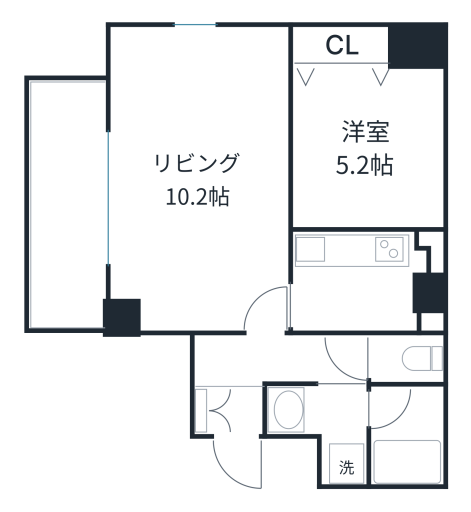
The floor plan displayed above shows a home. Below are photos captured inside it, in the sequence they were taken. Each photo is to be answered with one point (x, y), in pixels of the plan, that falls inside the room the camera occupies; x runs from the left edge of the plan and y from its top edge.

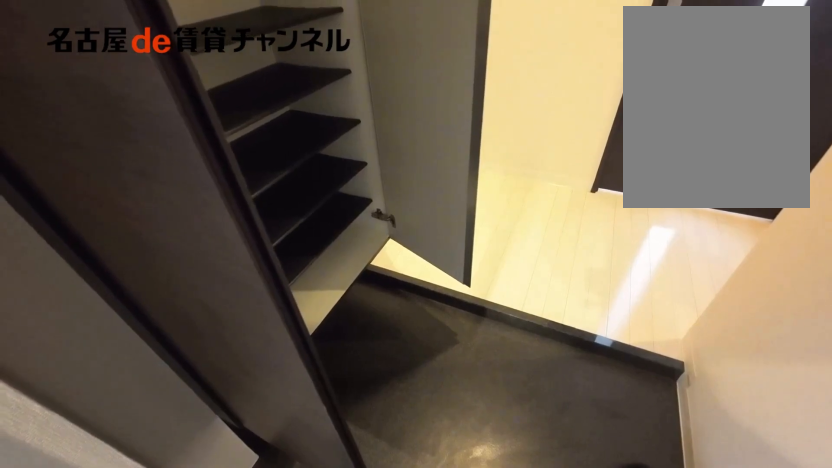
(224, 410)
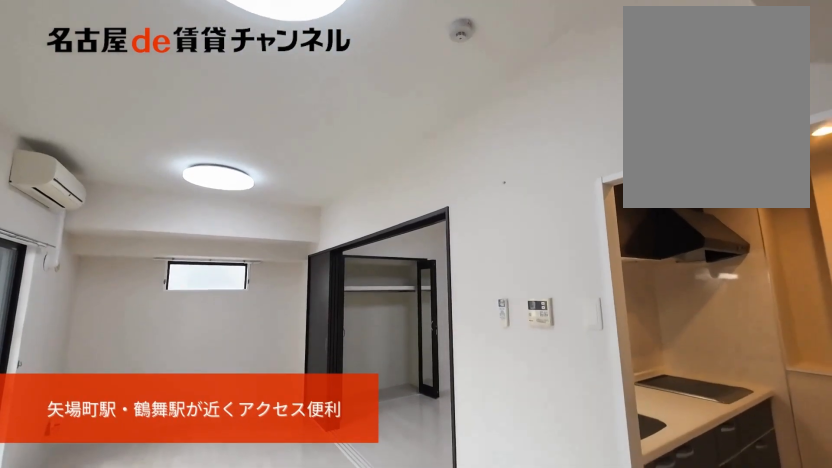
(200, 180)
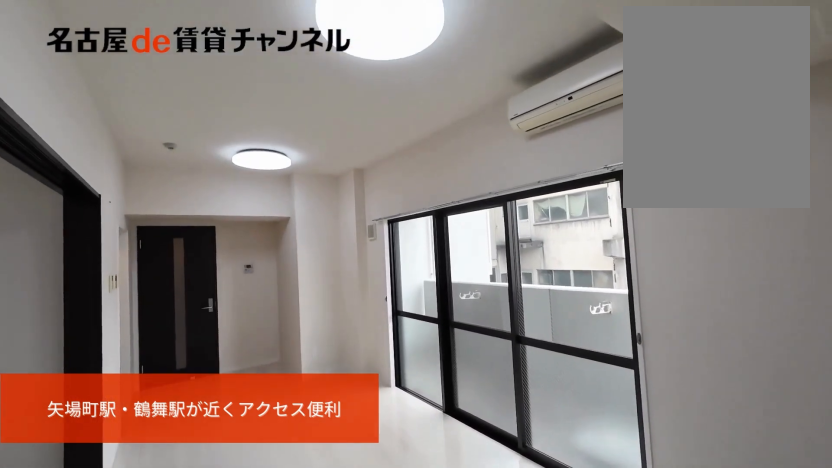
(200, 179)
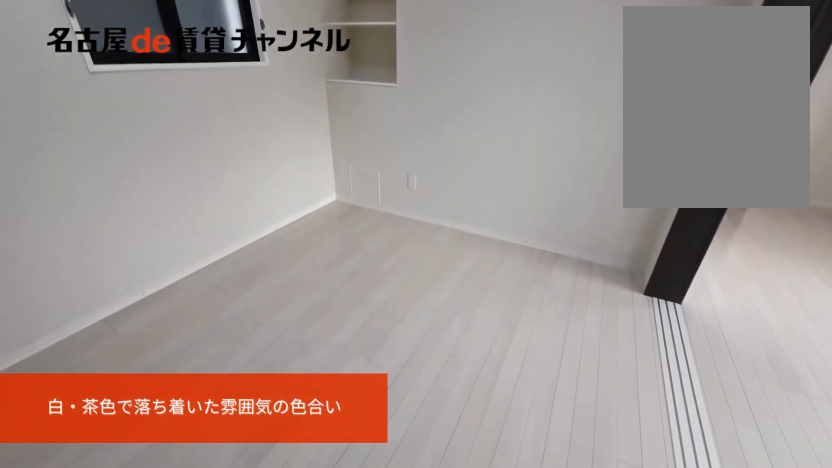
(368, 146)
